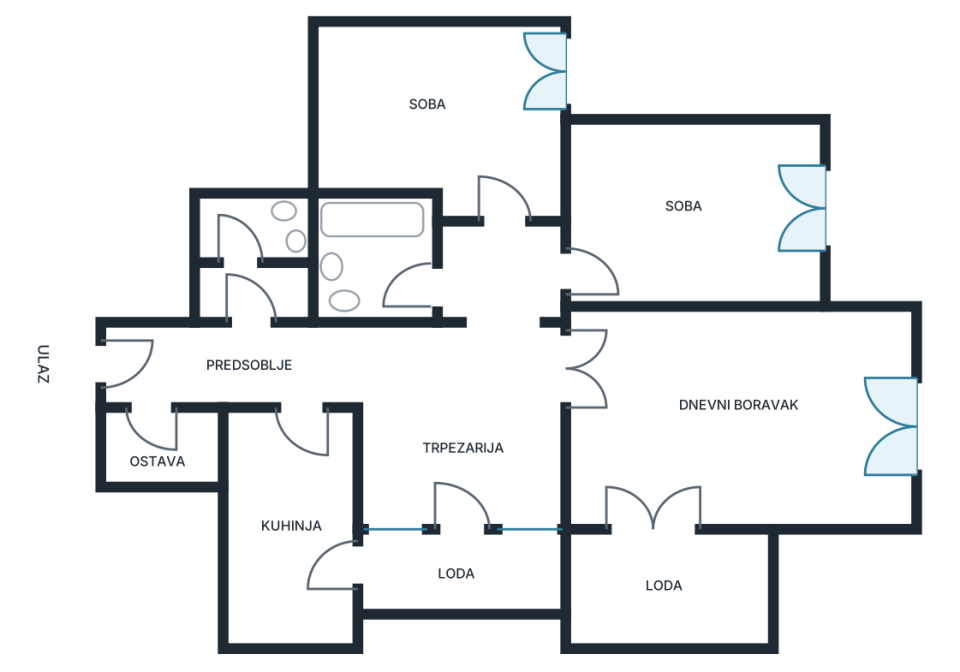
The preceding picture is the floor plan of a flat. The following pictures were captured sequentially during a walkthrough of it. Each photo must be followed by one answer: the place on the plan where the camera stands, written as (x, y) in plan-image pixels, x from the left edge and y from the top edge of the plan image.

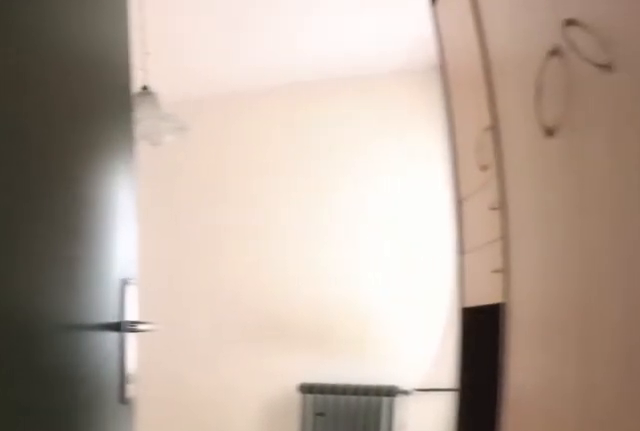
(519, 289)
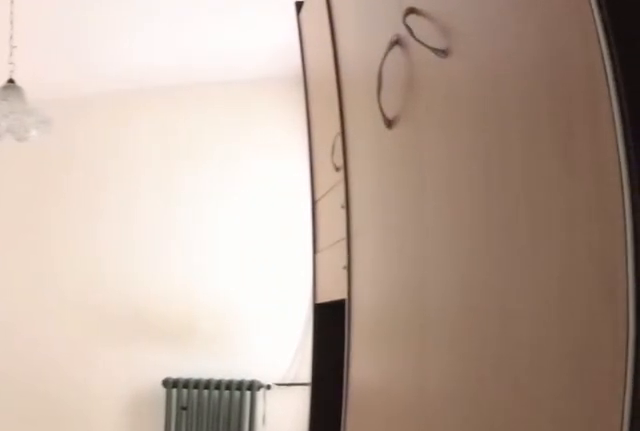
(510, 293)
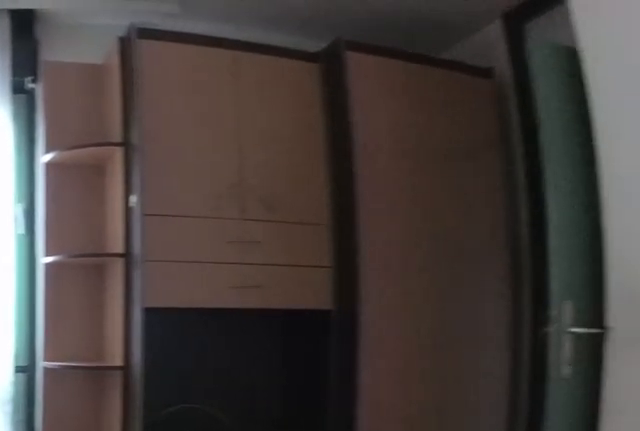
(342, 82)
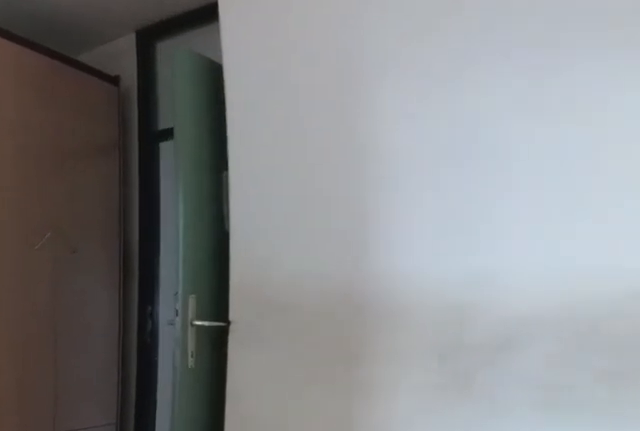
(384, 87)
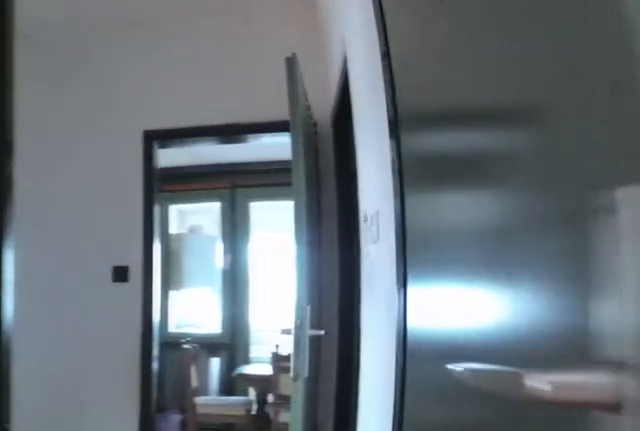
(486, 162)
